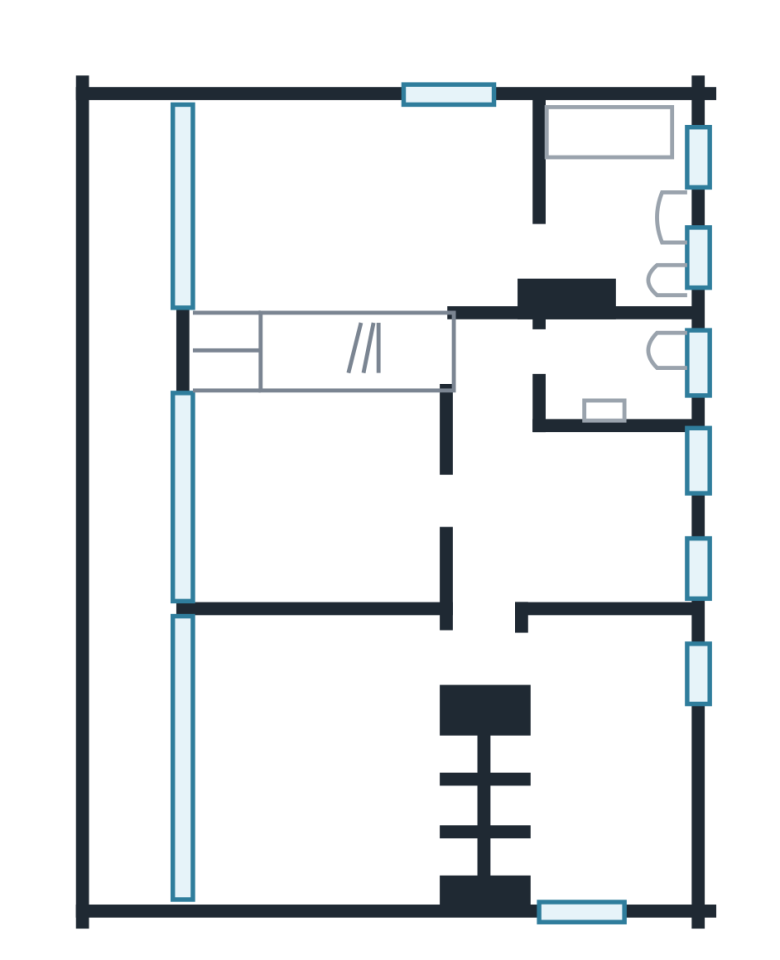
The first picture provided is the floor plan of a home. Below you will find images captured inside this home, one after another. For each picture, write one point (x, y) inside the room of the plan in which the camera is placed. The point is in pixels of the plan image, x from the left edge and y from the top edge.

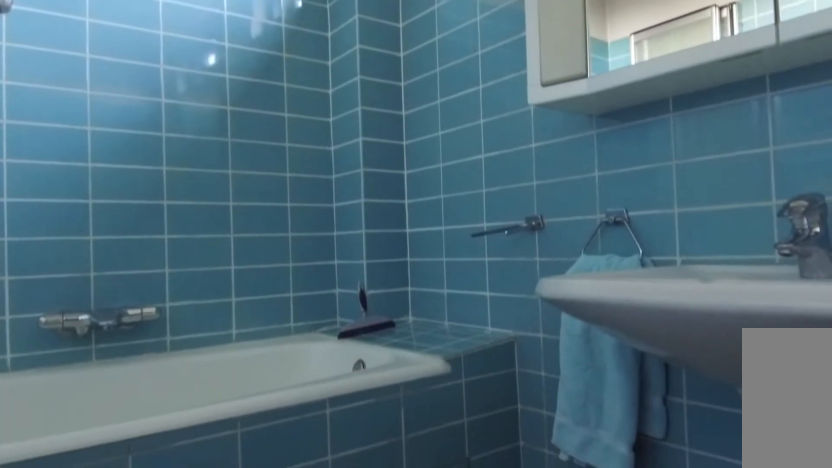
(613, 226)
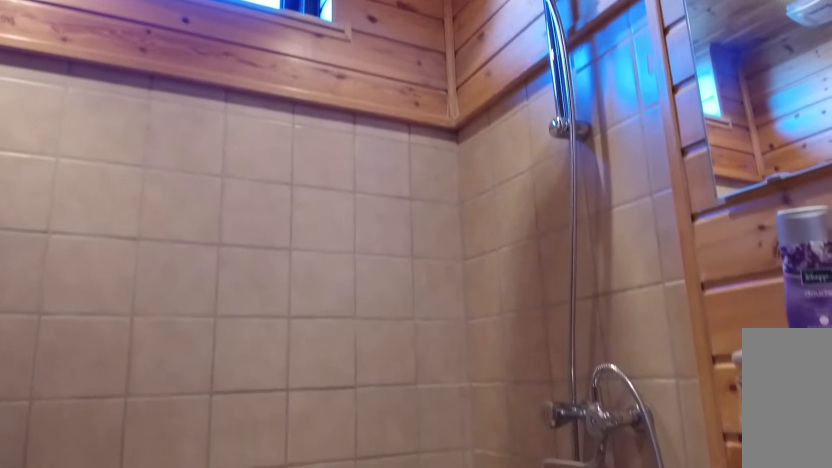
(613, 371)
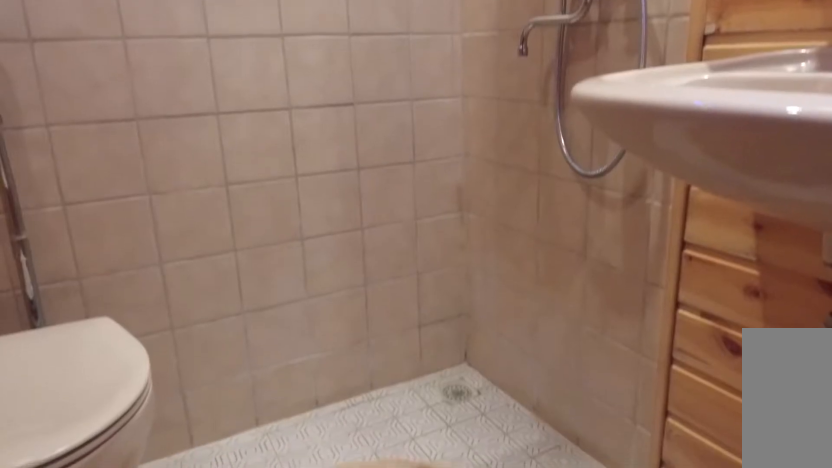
(613, 371)
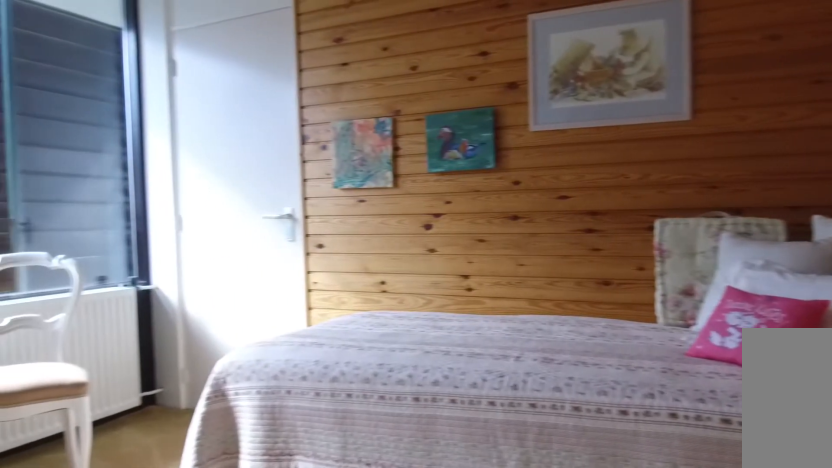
(322, 503)
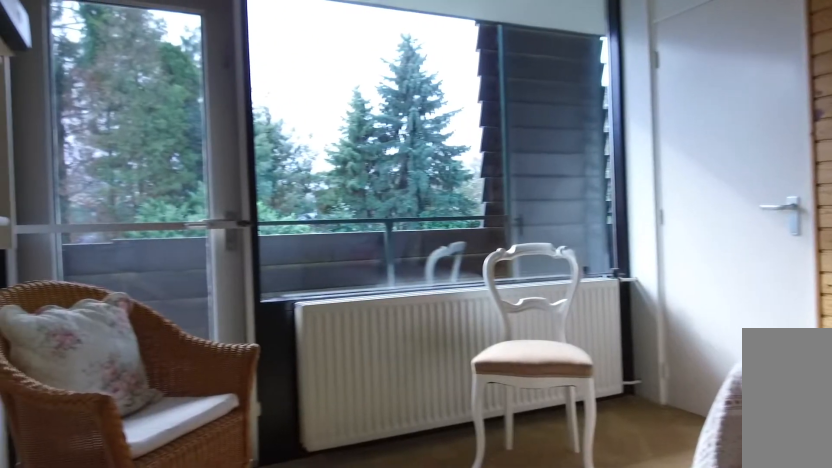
(322, 503)
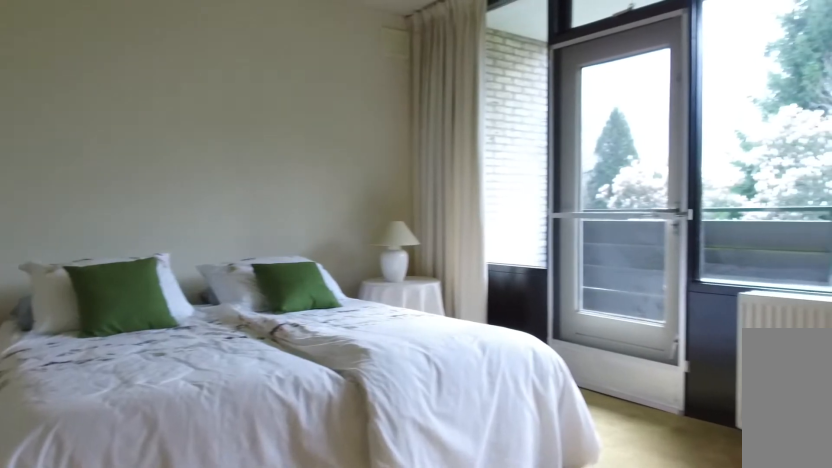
(322, 759)
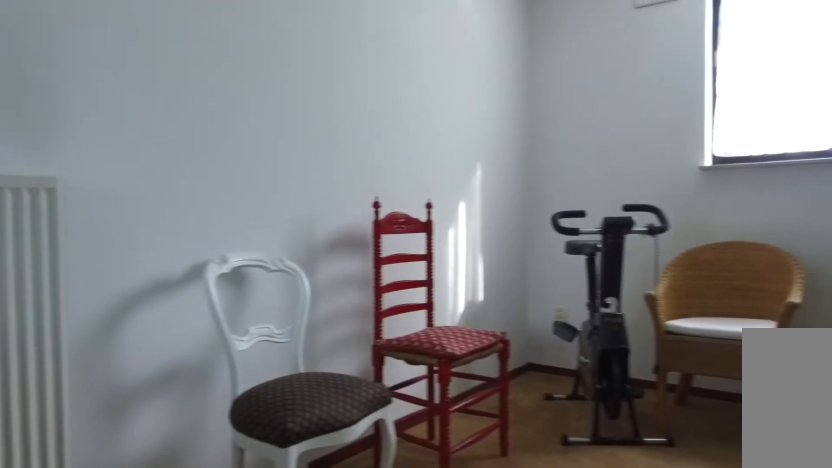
(607, 759)
